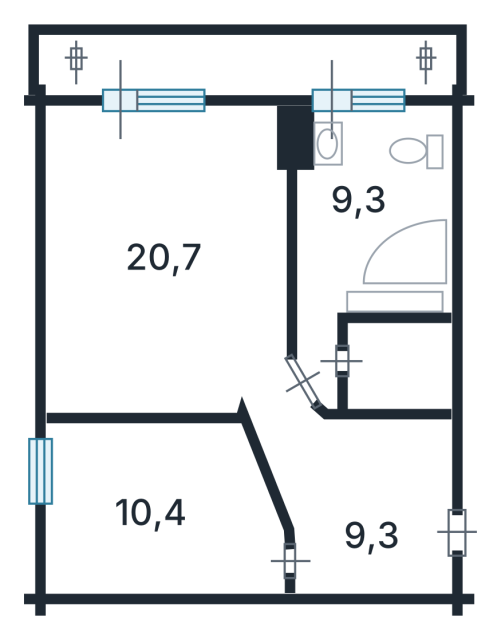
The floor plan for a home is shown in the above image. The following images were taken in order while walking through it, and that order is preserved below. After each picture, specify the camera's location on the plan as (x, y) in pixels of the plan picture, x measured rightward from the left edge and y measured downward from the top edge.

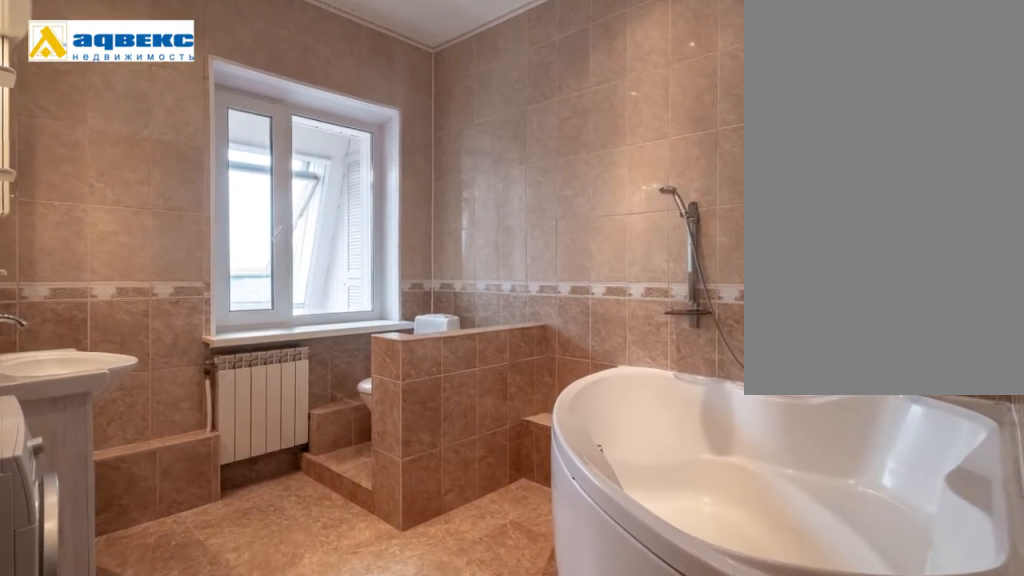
(359, 198)
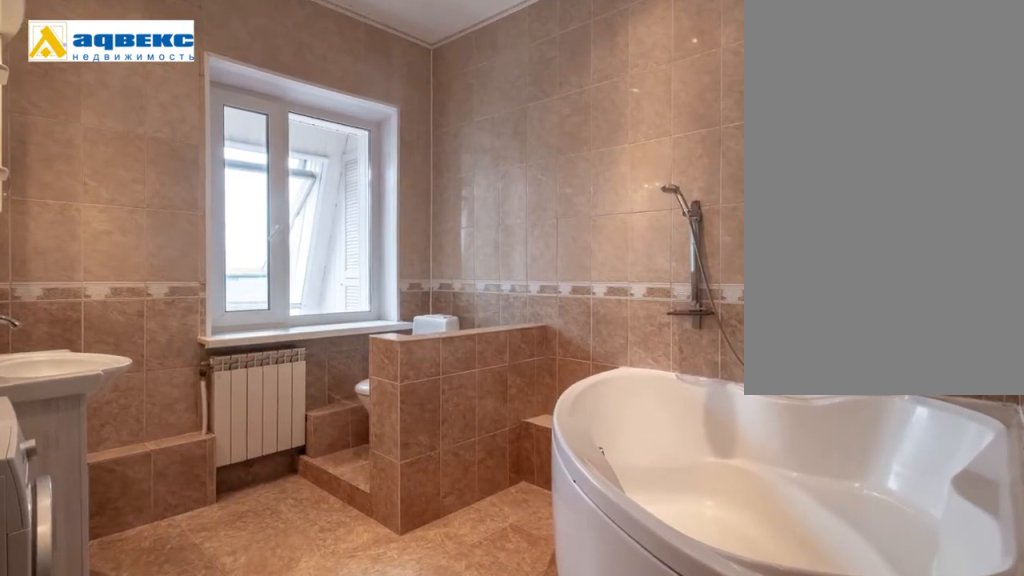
(359, 198)
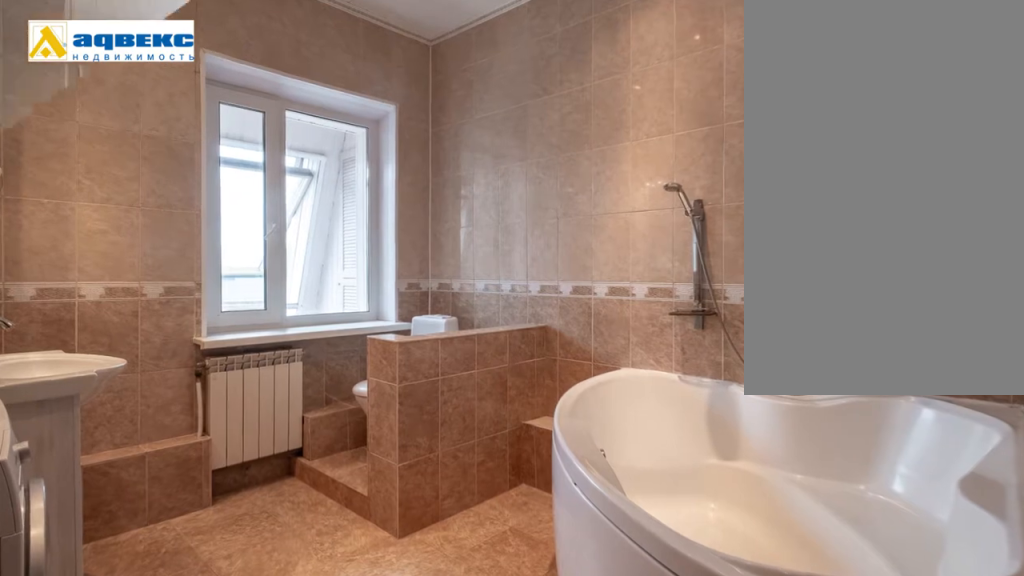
(359, 198)
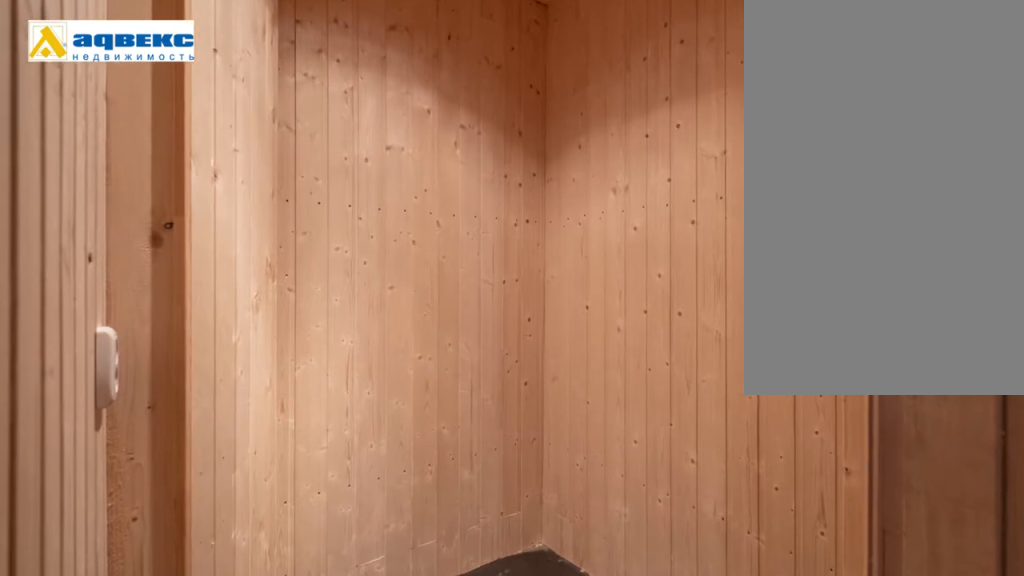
(394, 343)
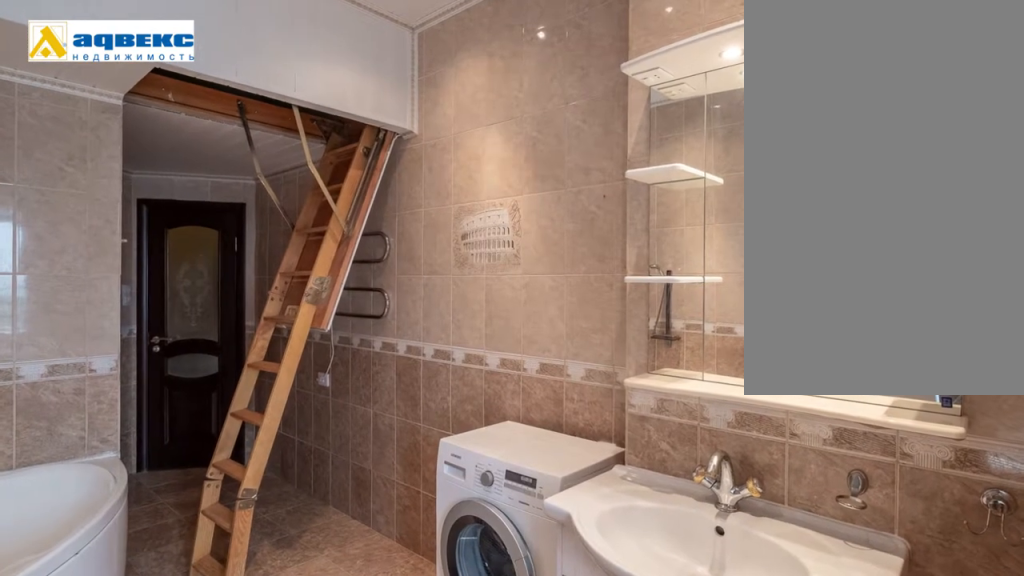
(377, 205)
